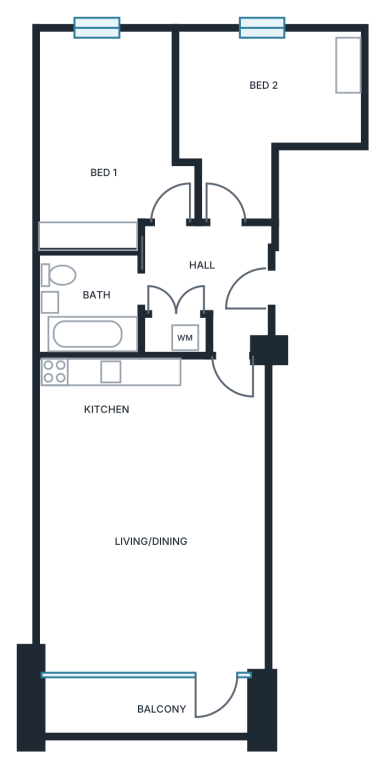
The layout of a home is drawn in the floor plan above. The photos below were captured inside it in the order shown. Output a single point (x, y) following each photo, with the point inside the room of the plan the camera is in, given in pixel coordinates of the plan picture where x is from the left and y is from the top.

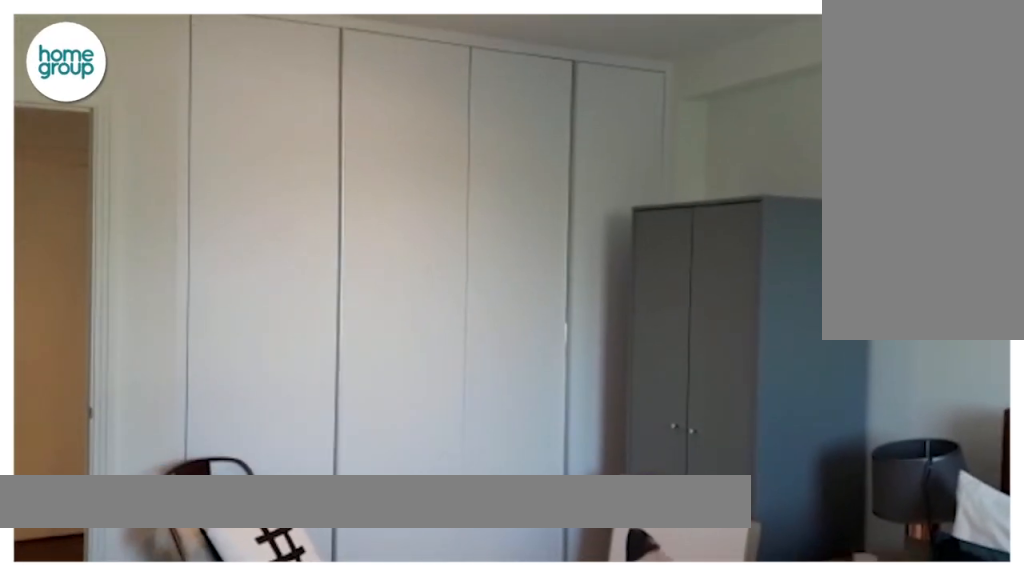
(111, 135)
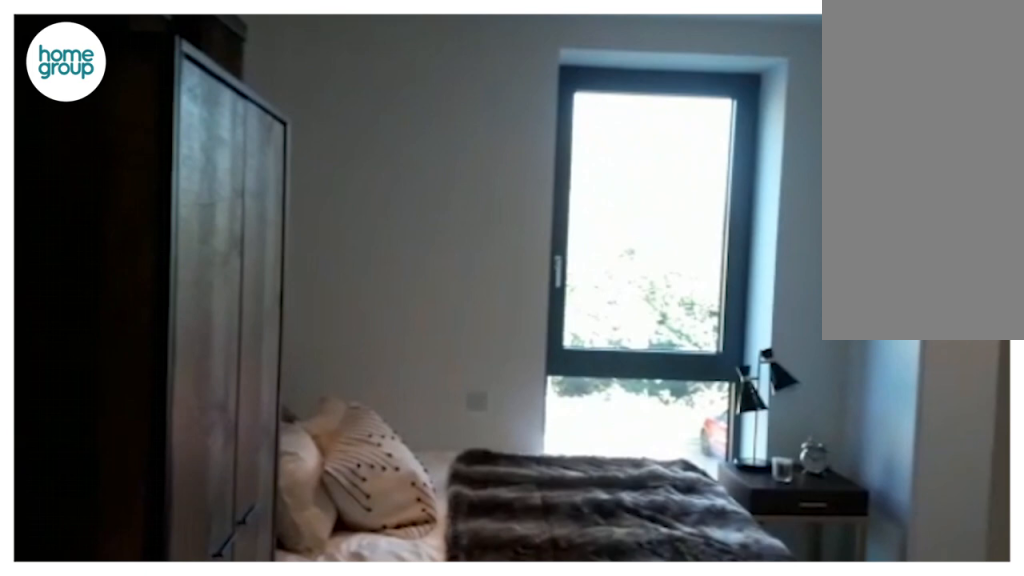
(255, 115)
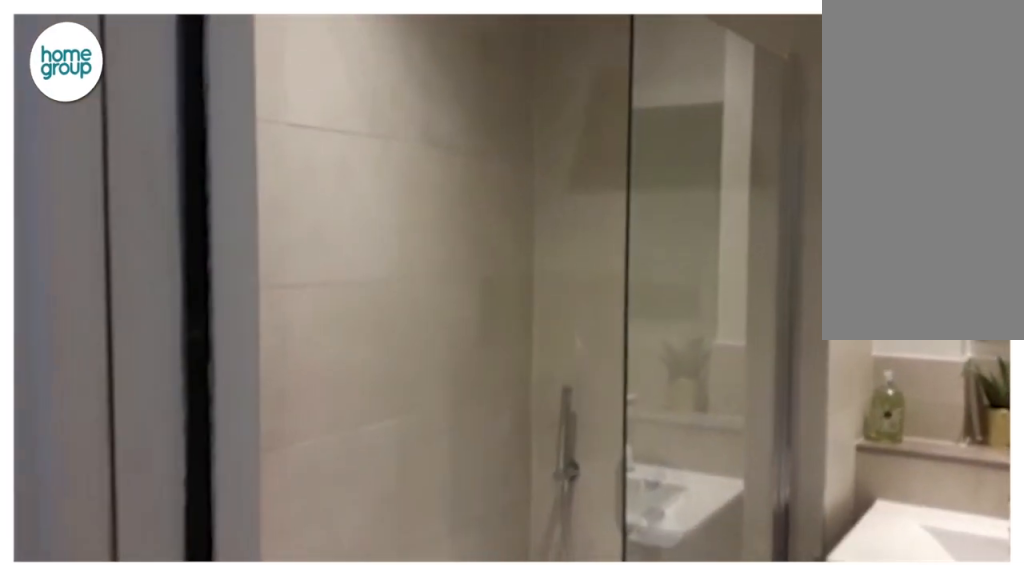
(89, 303)
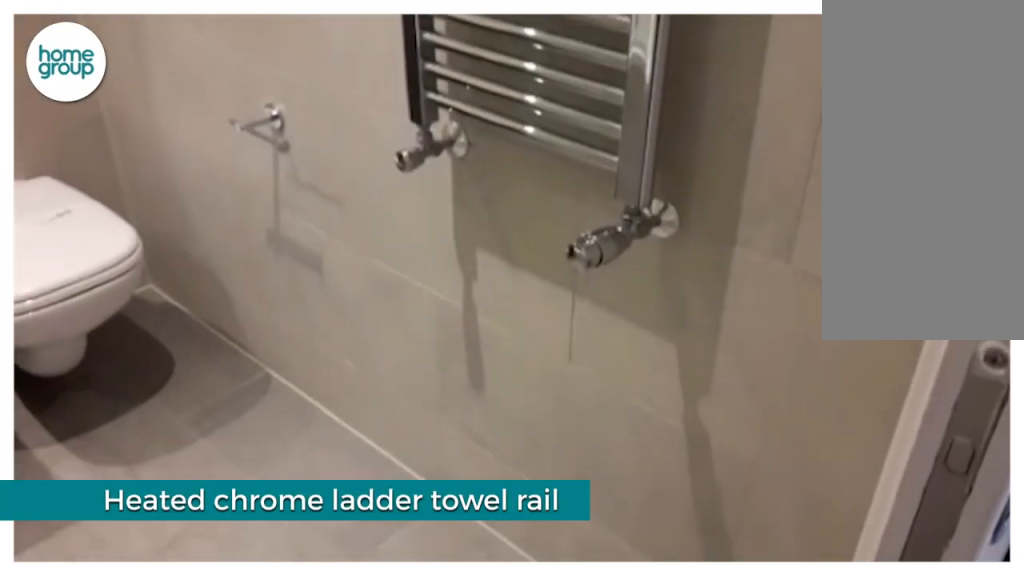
(89, 303)
